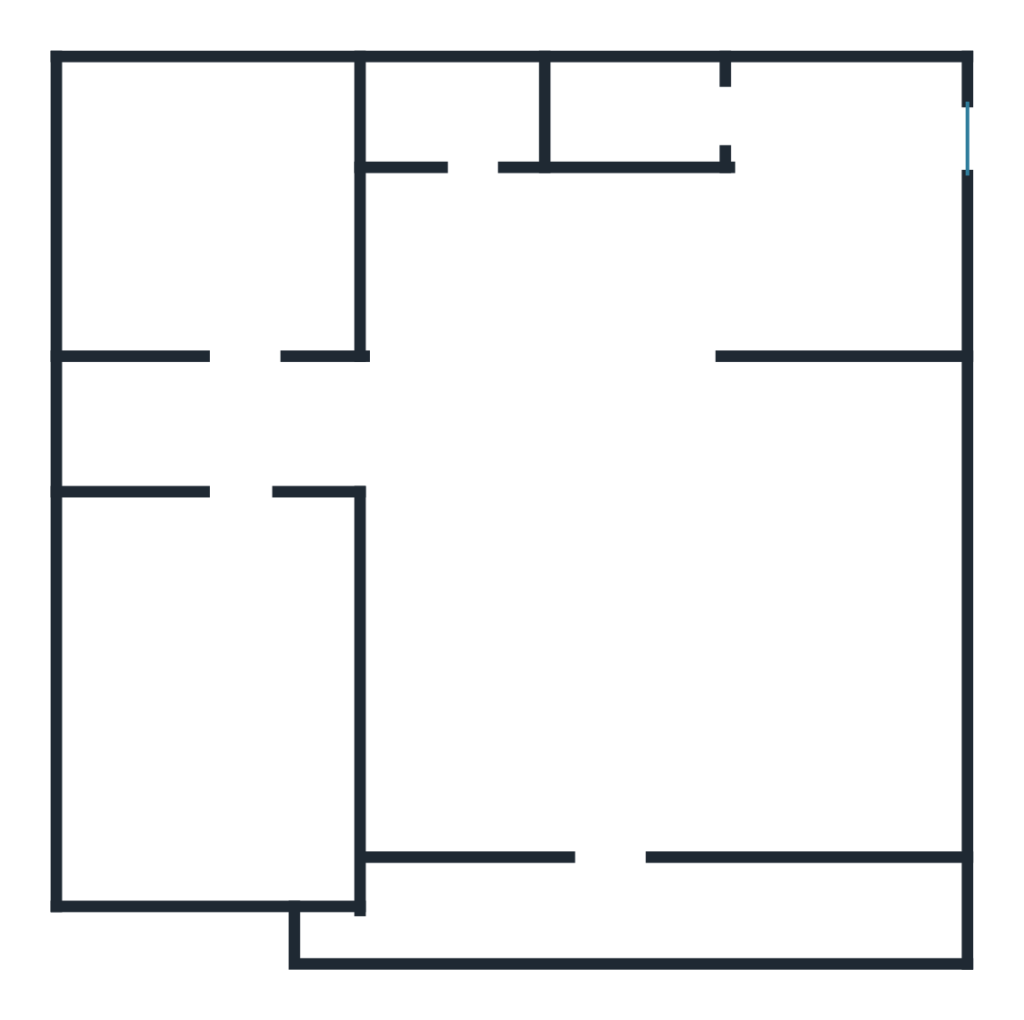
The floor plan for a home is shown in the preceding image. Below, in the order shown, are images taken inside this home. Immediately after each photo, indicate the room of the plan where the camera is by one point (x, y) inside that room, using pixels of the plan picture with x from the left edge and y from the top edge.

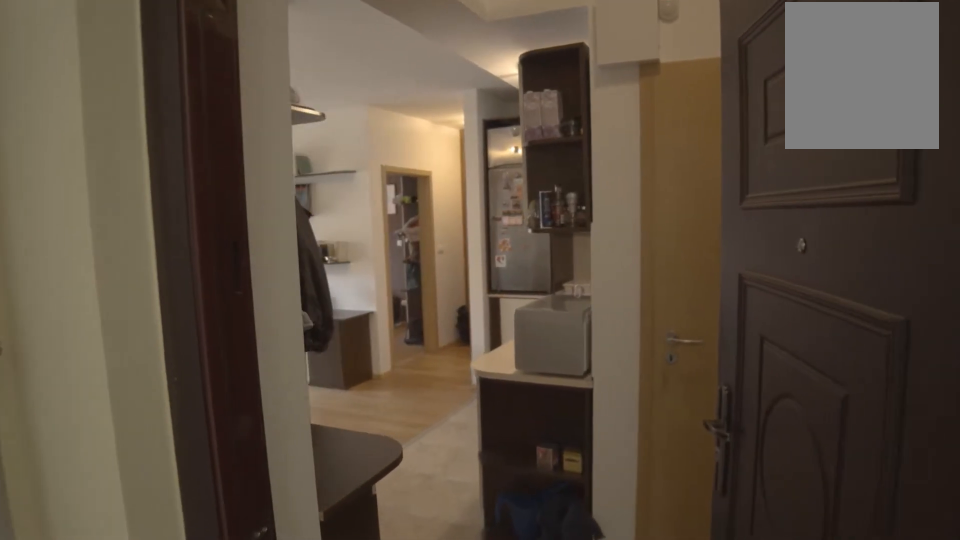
(854, 142)
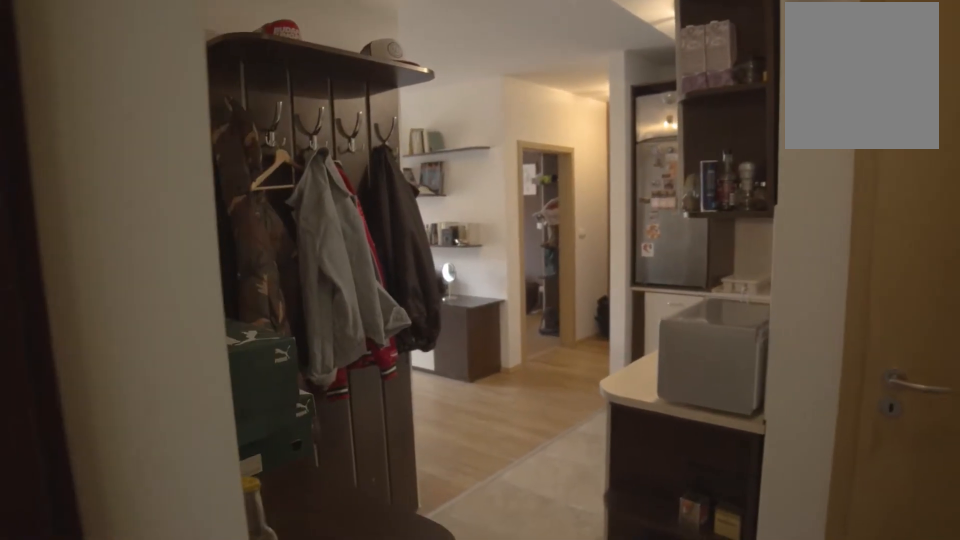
(855, 141)
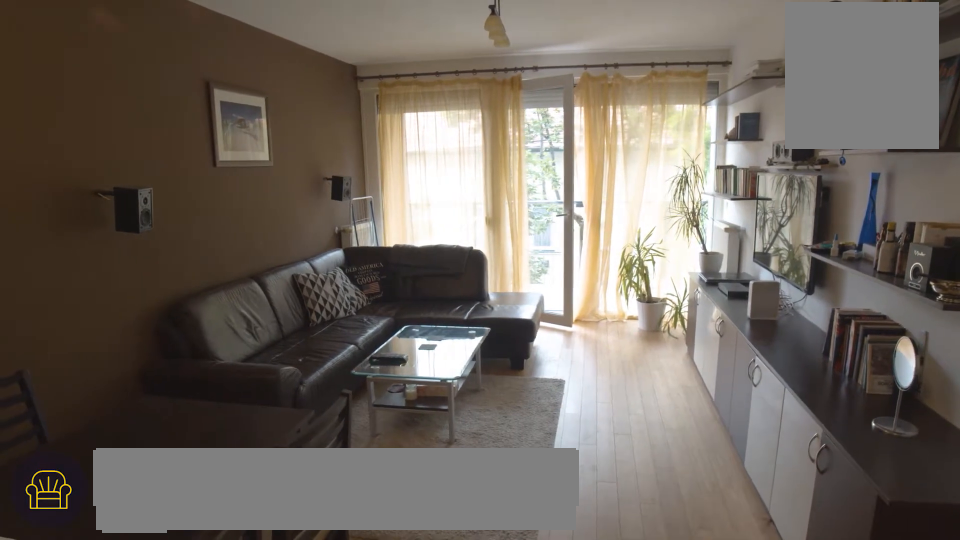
(679, 584)
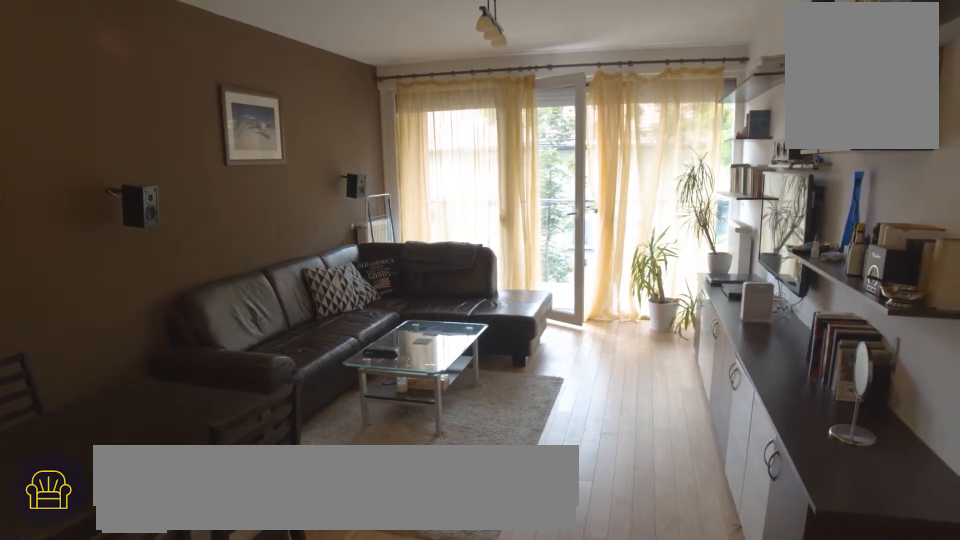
(677, 585)
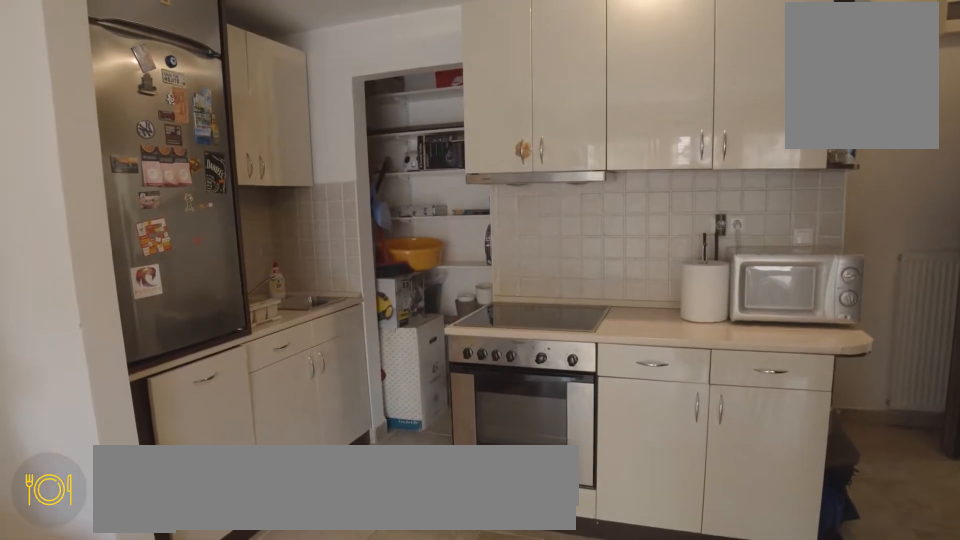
(557, 321)
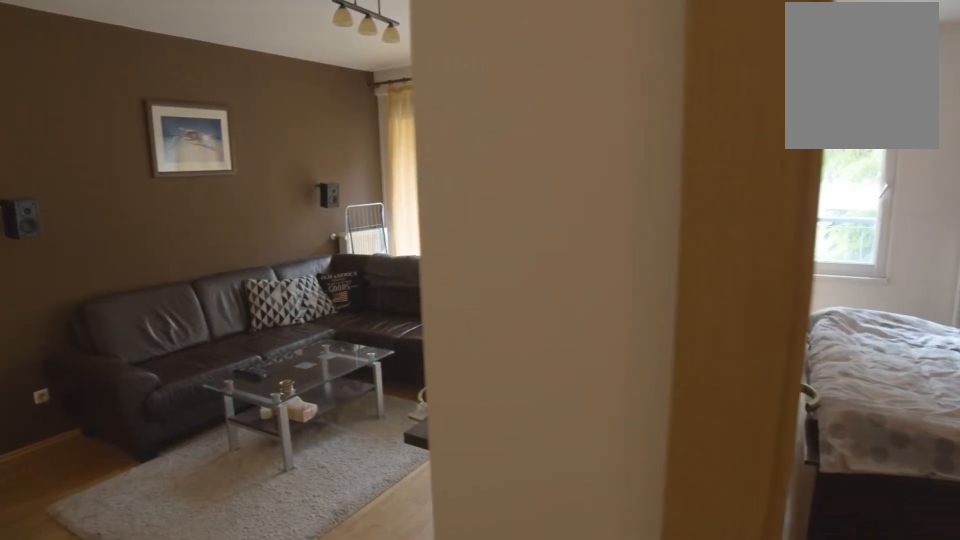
(217, 684)
